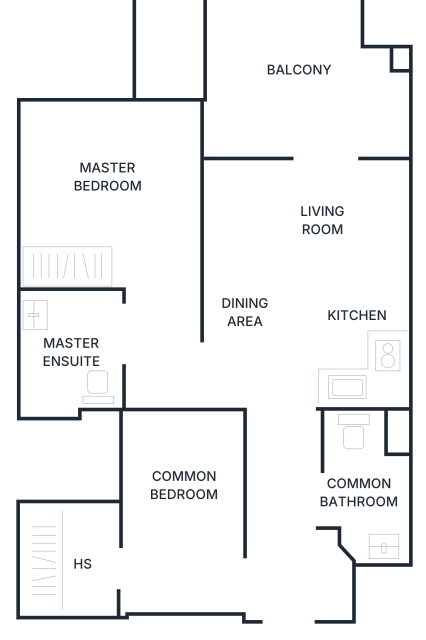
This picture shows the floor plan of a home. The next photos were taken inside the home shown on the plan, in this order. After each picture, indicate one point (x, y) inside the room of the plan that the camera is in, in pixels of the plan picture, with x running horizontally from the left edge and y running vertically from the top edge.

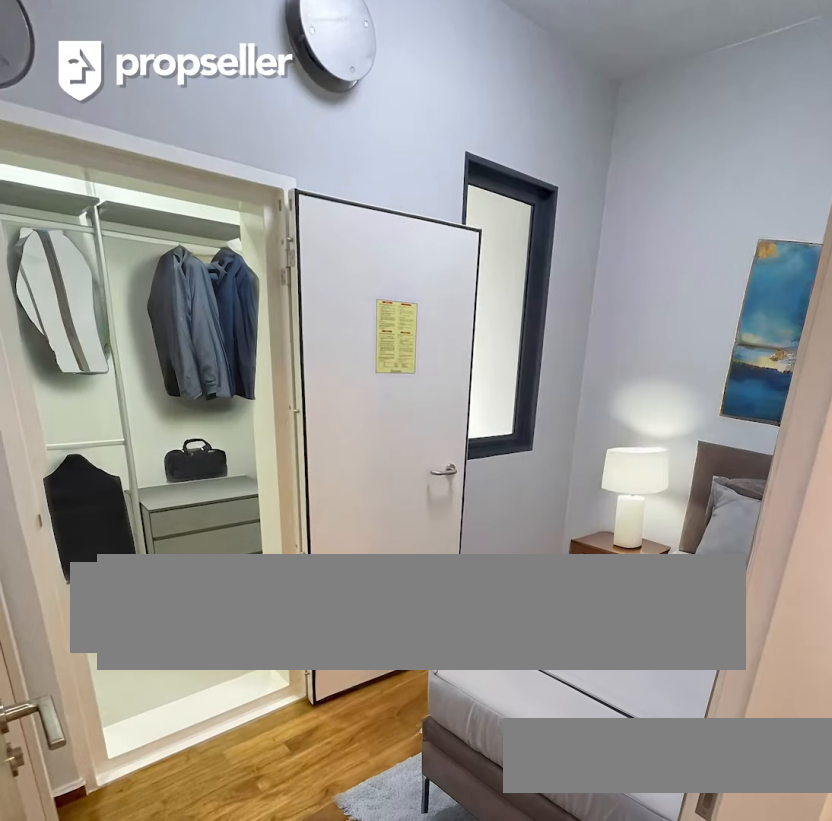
(182, 522)
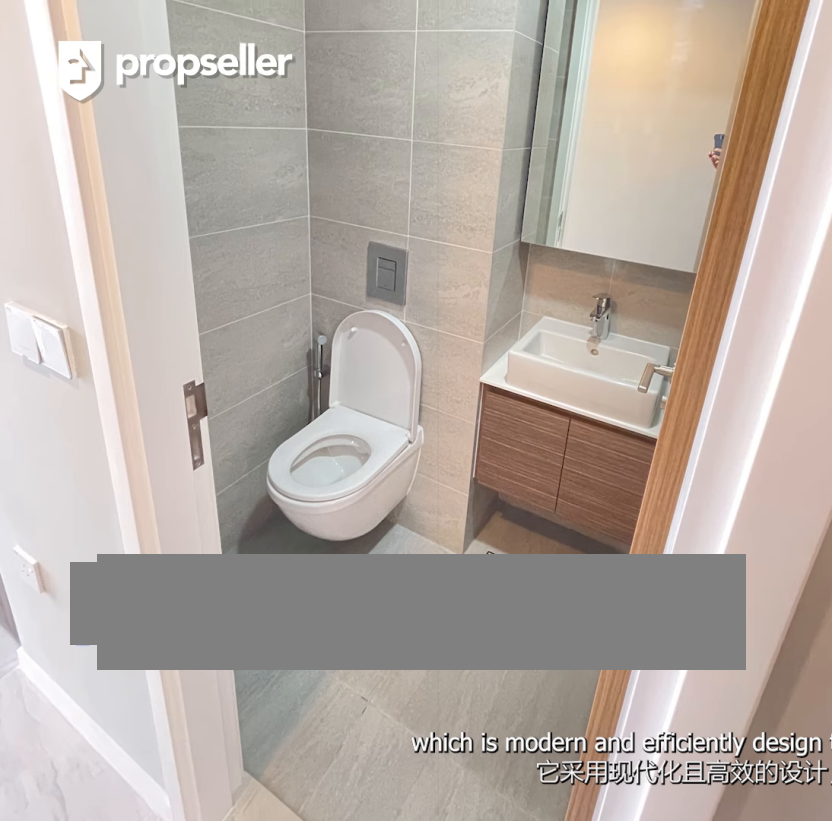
(364, 488)
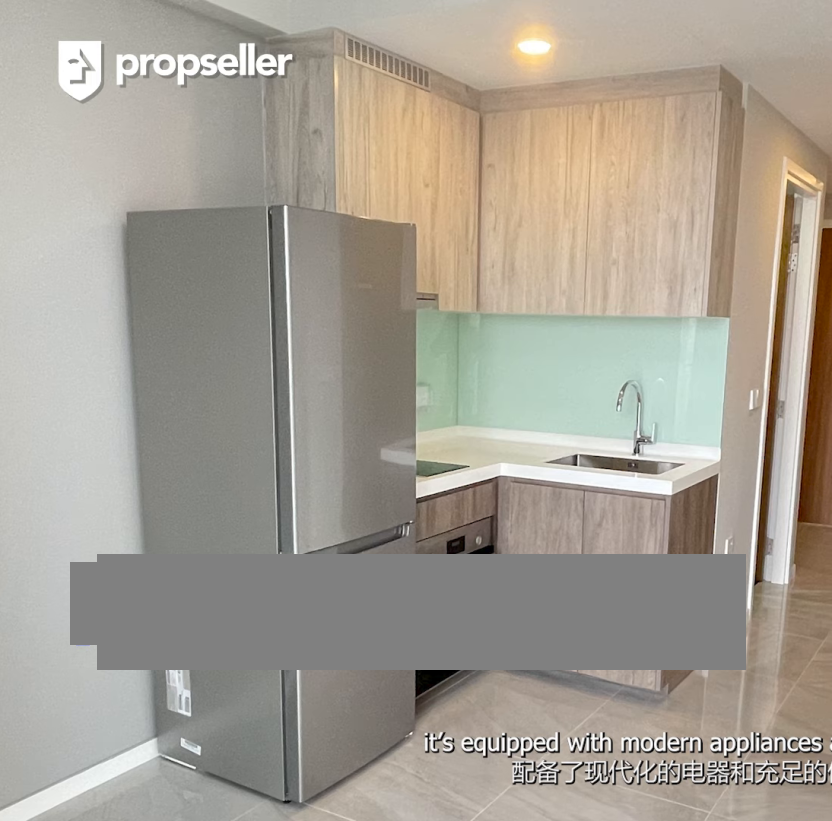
(362, 347)
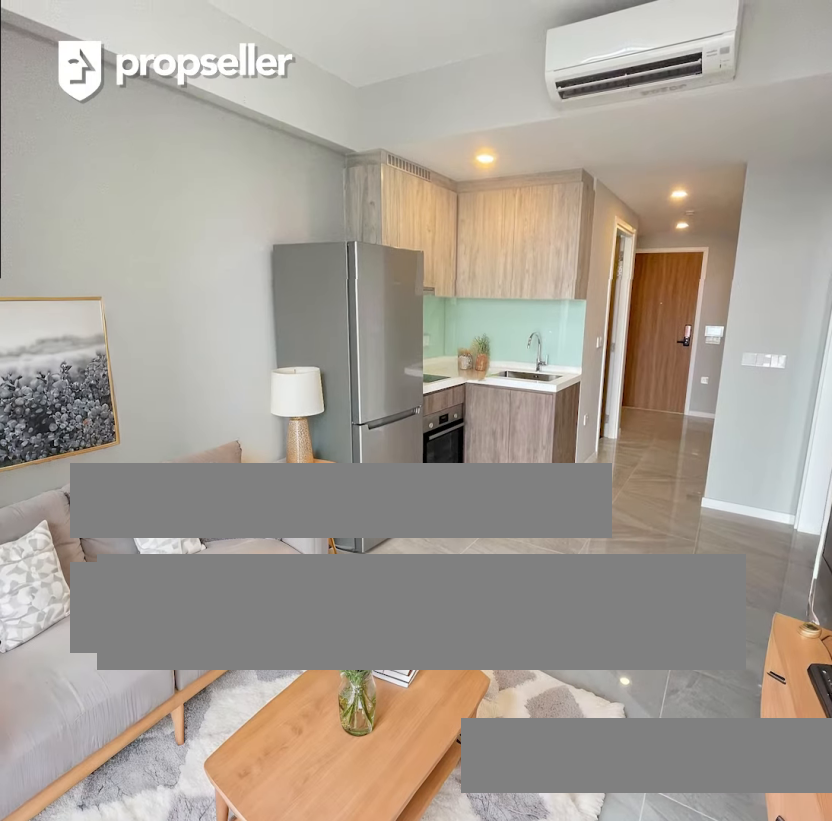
(302, 239)
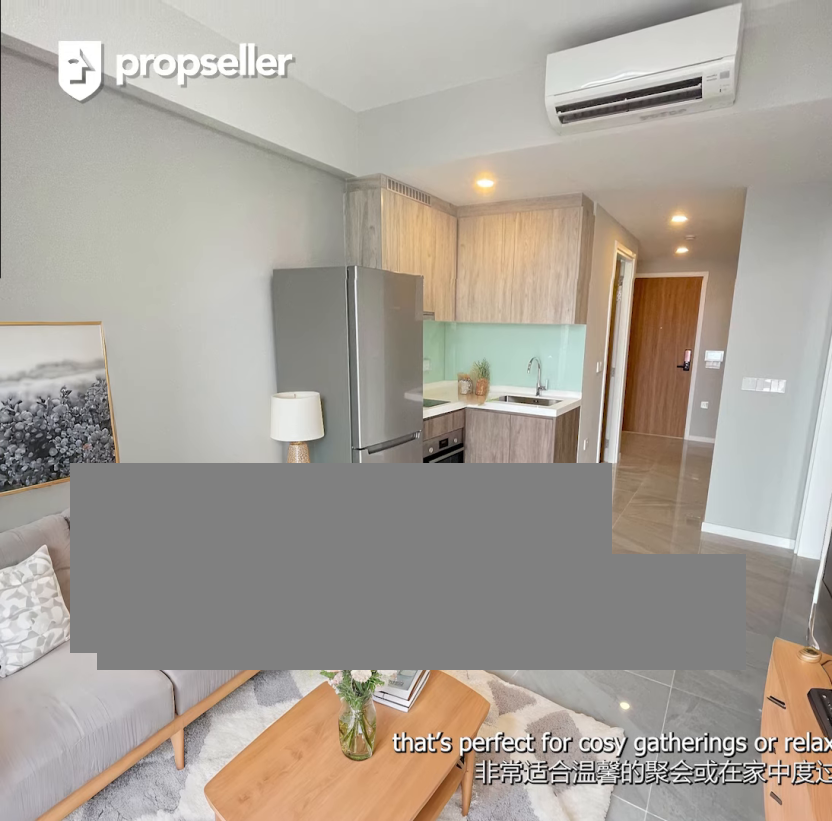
(302, 239)
